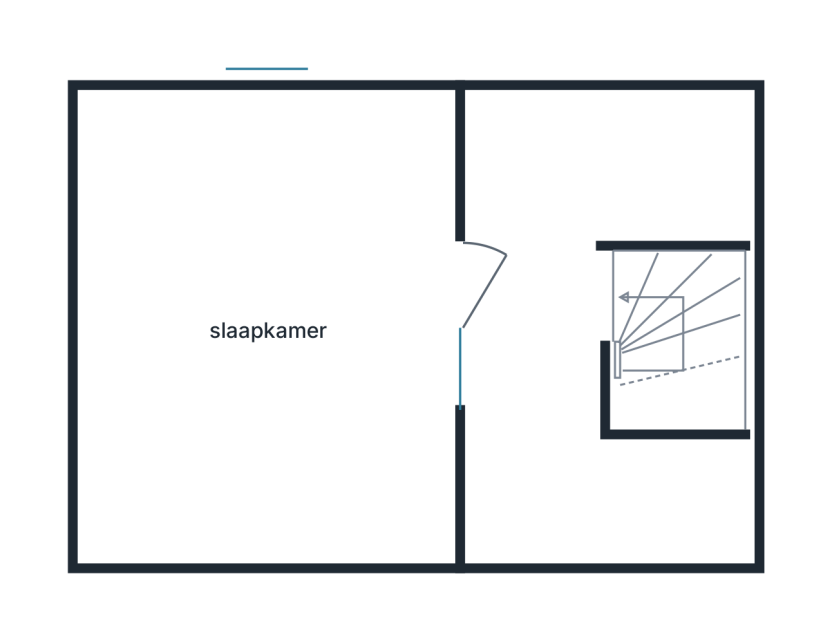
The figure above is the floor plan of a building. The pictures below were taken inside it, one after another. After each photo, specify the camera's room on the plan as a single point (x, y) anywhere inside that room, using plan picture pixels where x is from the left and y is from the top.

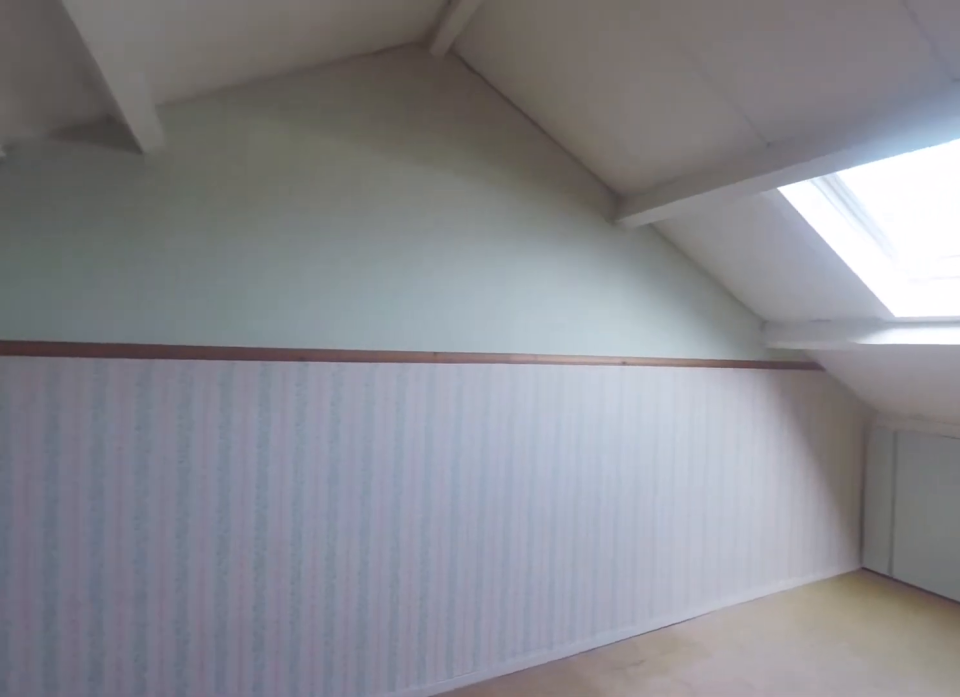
(271, 326)
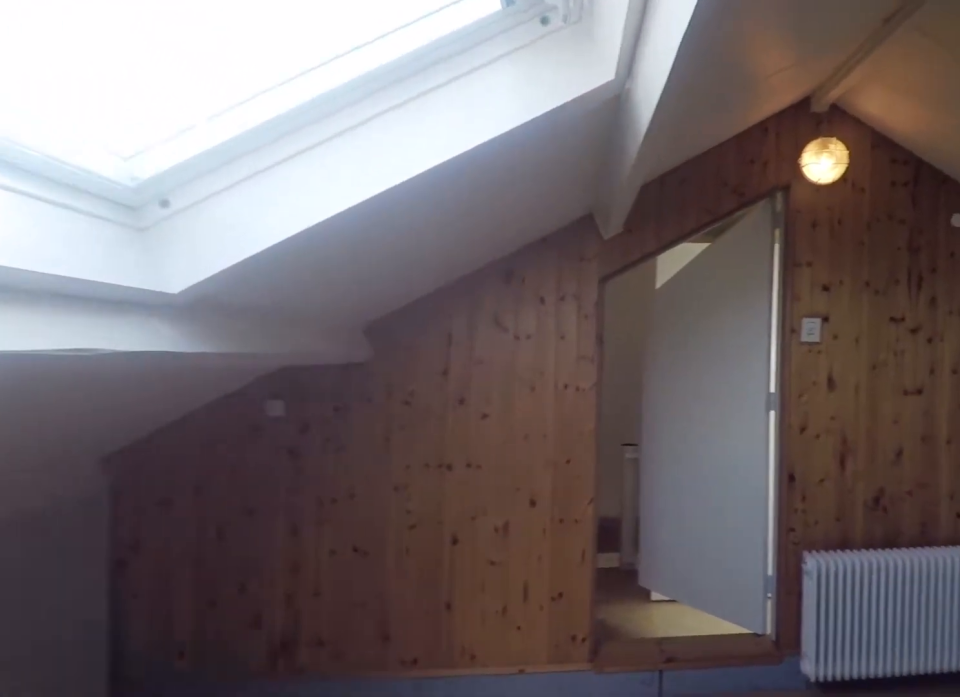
(271, 326)
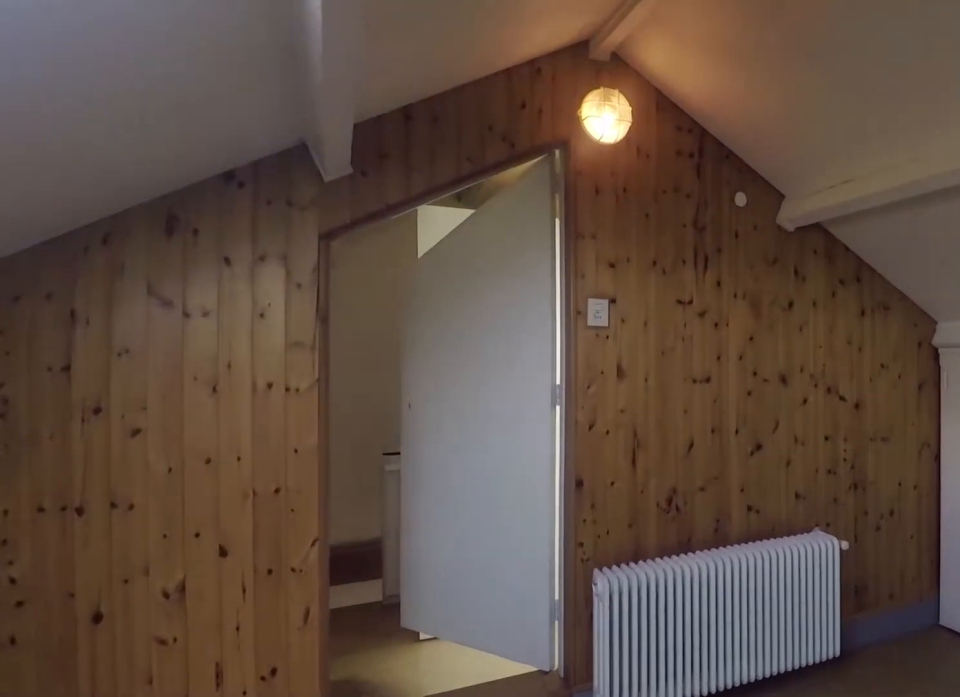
(271, 326)
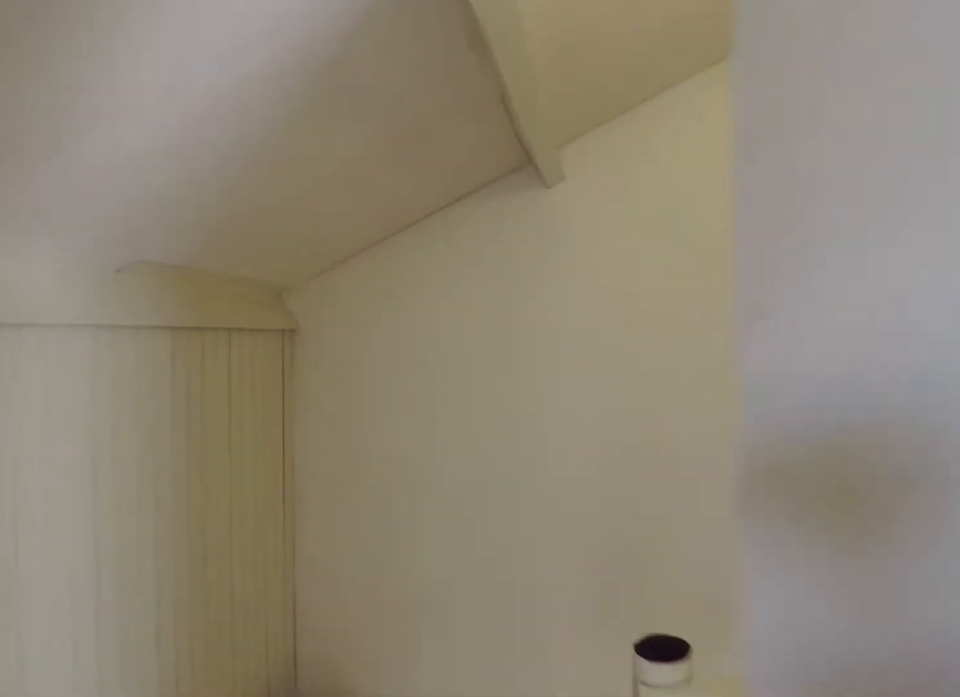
(585, 321)
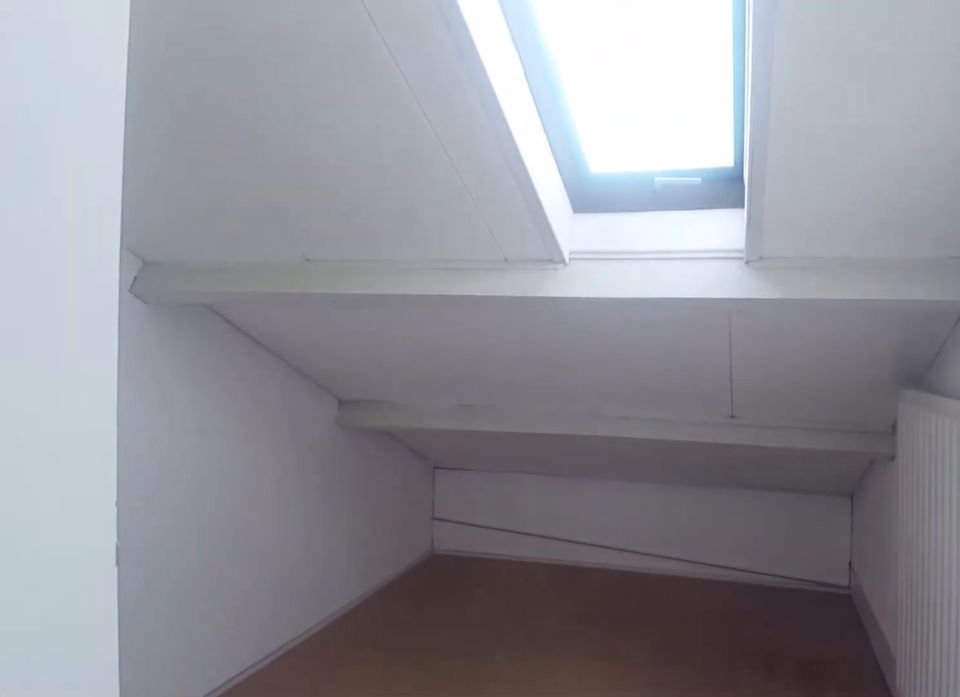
(585, 321)
